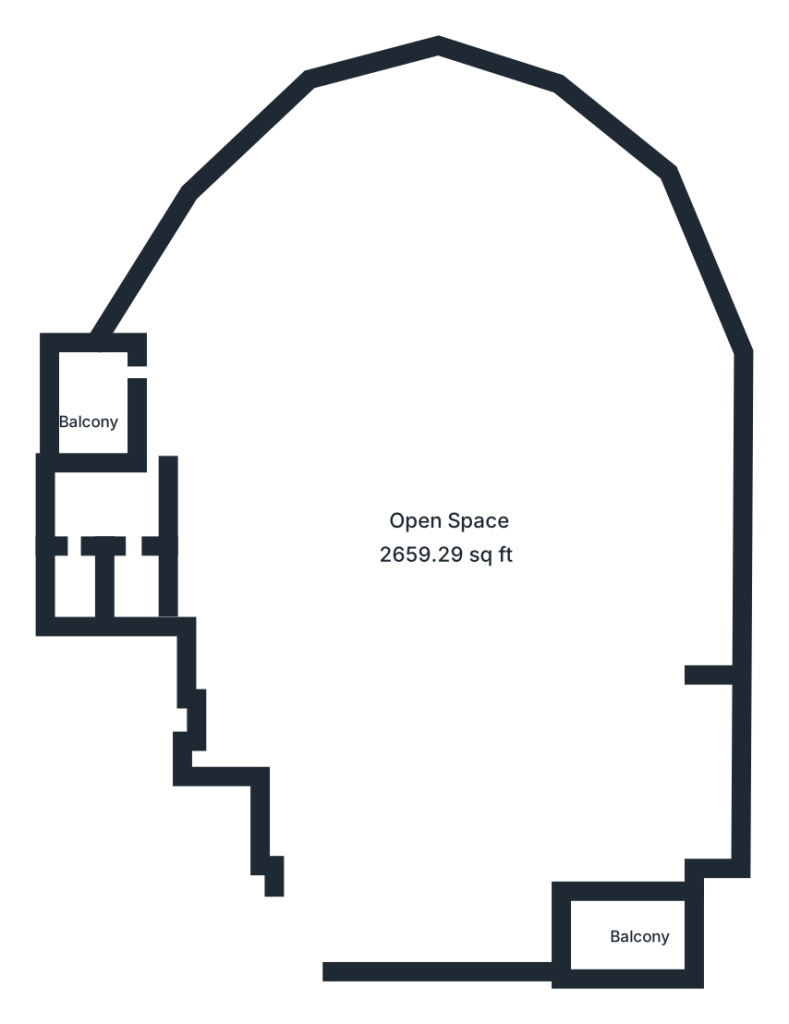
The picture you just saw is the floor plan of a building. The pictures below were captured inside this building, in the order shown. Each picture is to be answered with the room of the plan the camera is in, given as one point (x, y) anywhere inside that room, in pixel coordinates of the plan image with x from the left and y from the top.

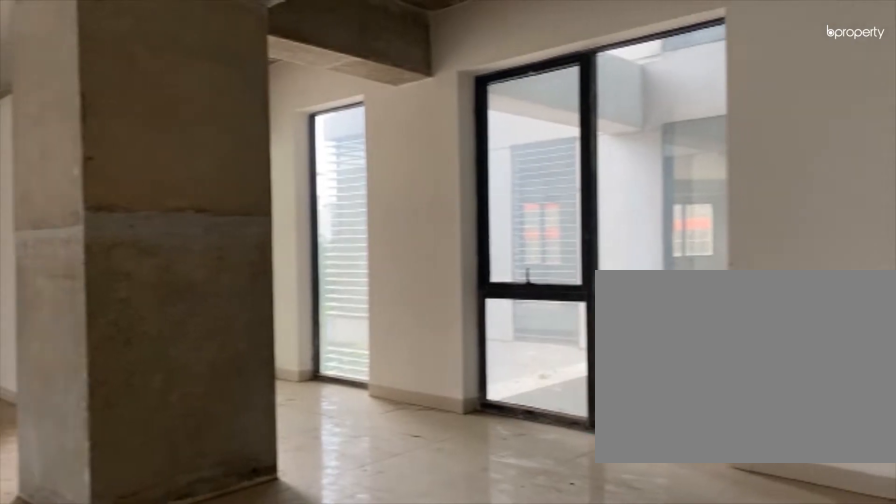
(449, 512)
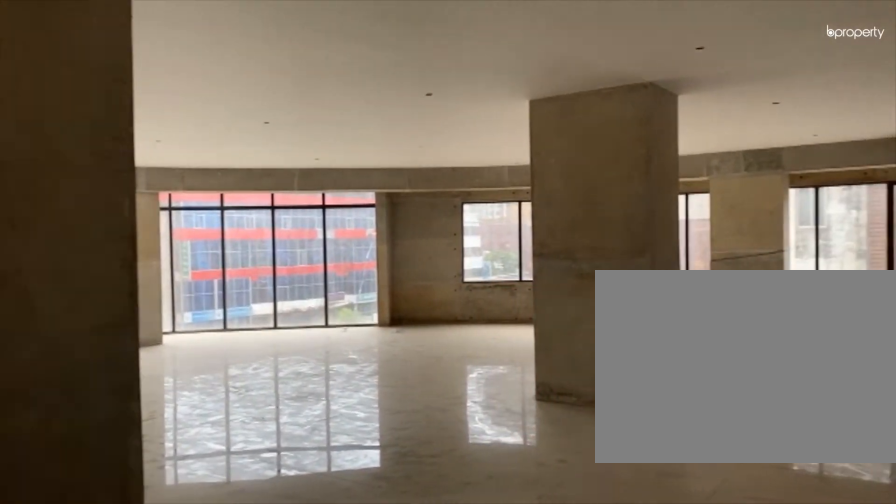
(448, 512)
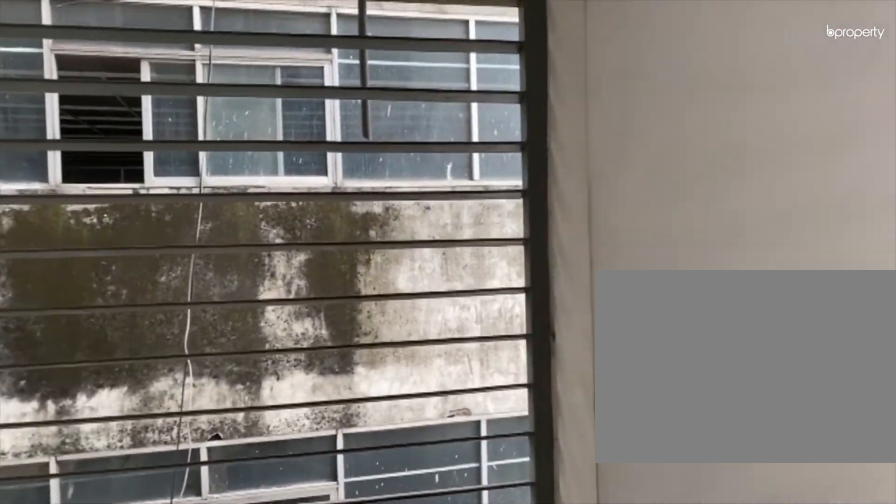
(103, 398)
